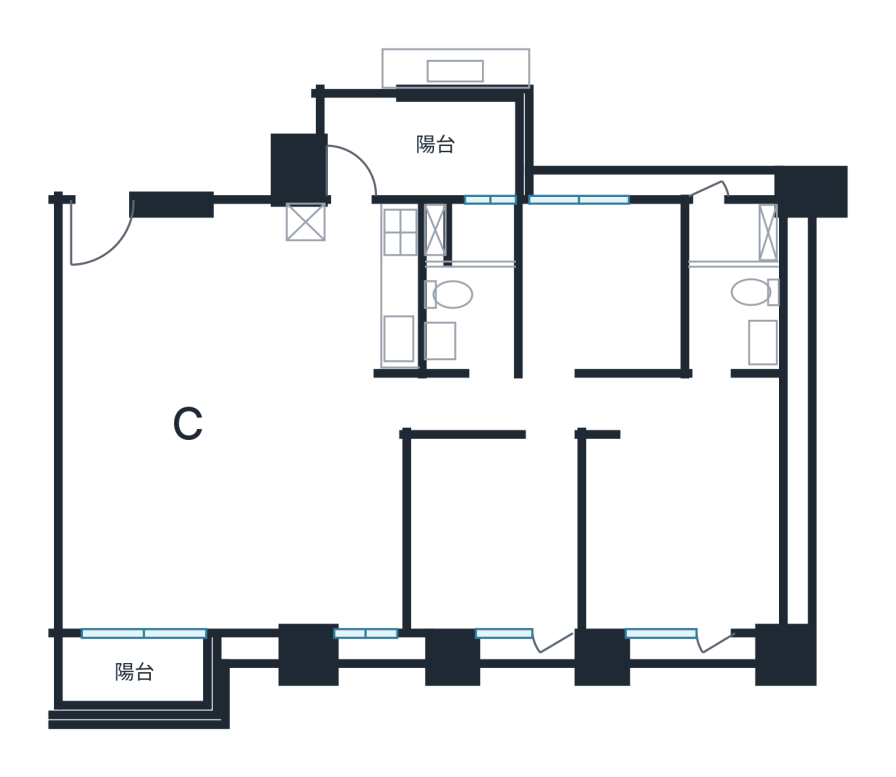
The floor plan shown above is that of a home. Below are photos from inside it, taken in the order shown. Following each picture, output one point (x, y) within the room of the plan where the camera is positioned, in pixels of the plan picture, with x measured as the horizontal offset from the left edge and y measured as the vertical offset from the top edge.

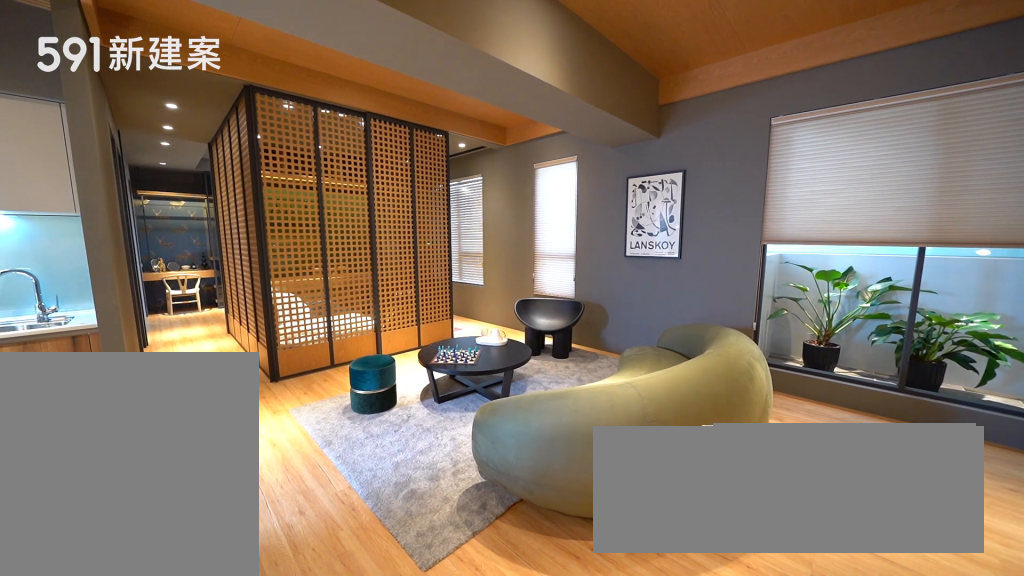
(236, 502)
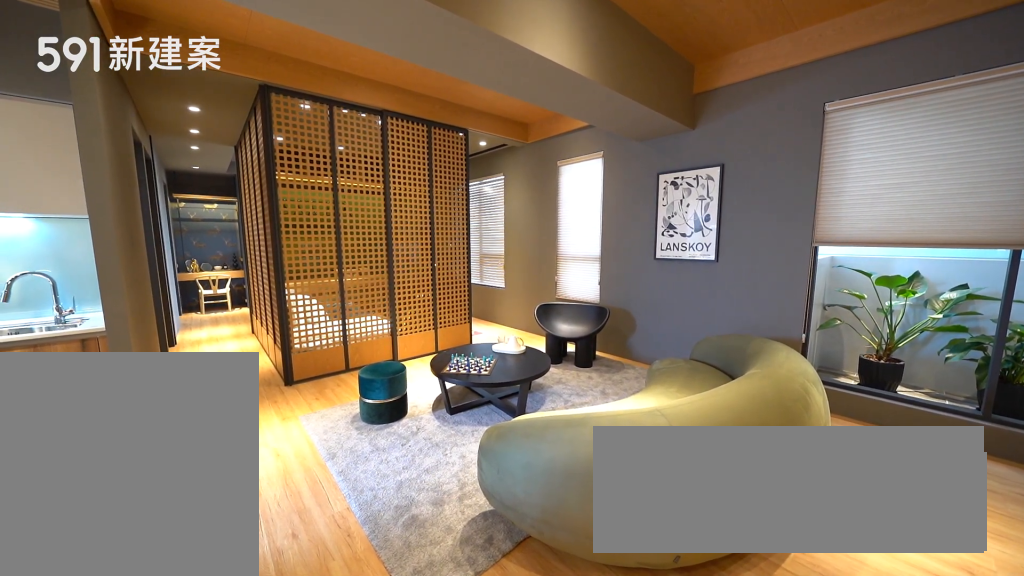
(236, 502)
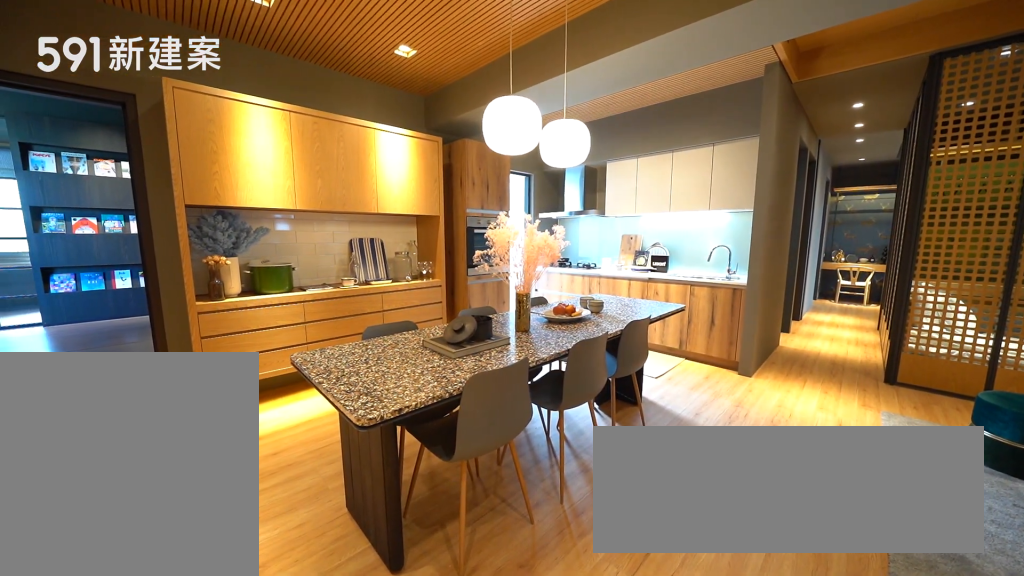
(233, 311)
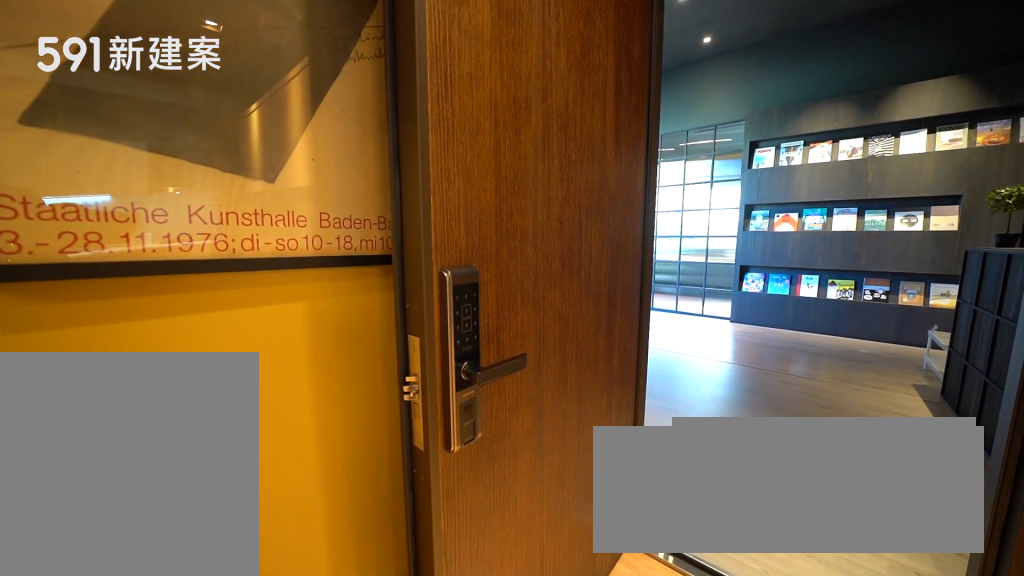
(107, 242)
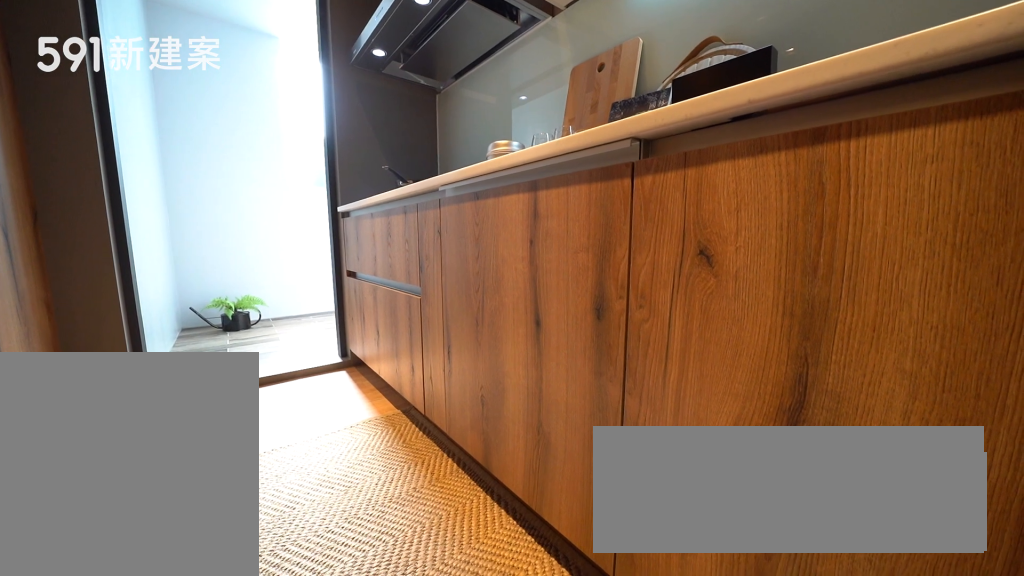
(355, 284)
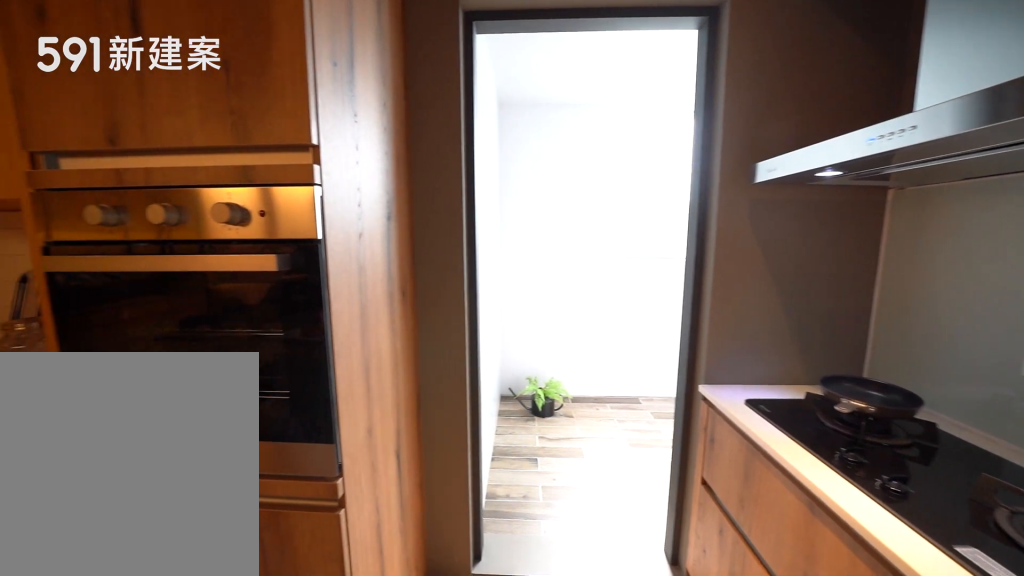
(355, 284)
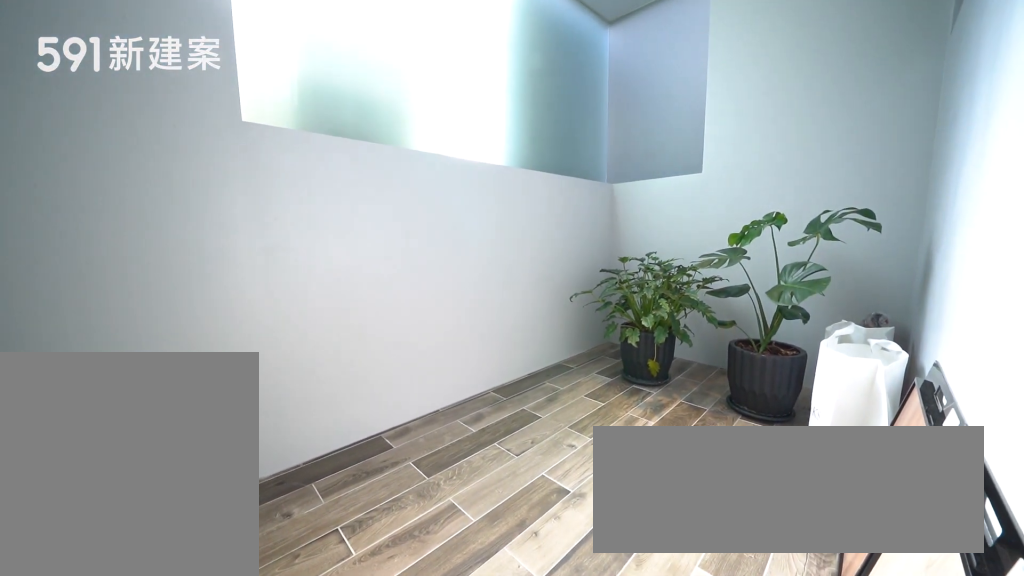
(420, 148)
